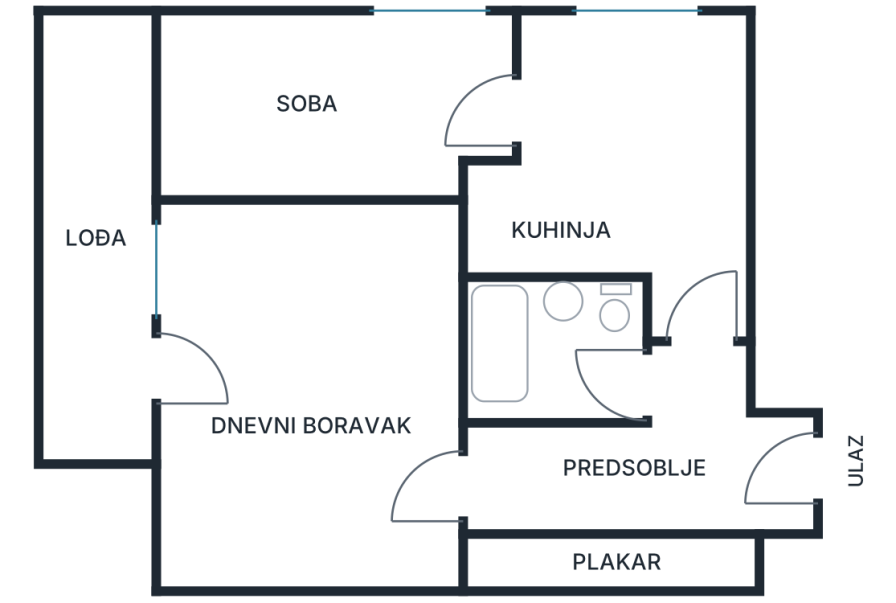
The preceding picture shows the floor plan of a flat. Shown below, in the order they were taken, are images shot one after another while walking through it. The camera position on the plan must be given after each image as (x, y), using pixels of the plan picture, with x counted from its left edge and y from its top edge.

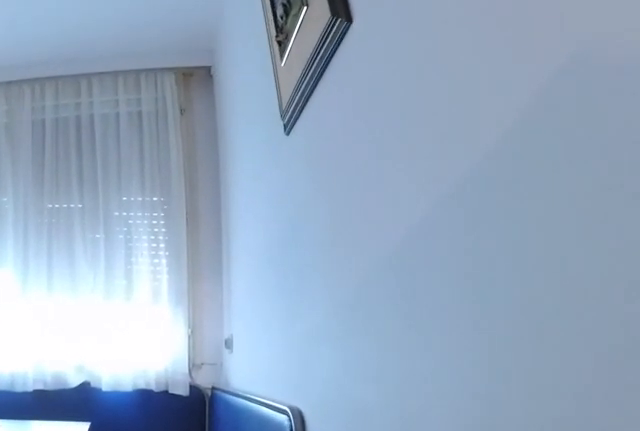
(694, 291)
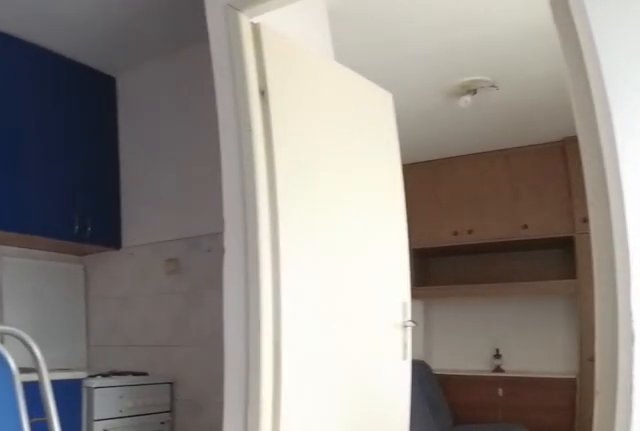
(702, 58)
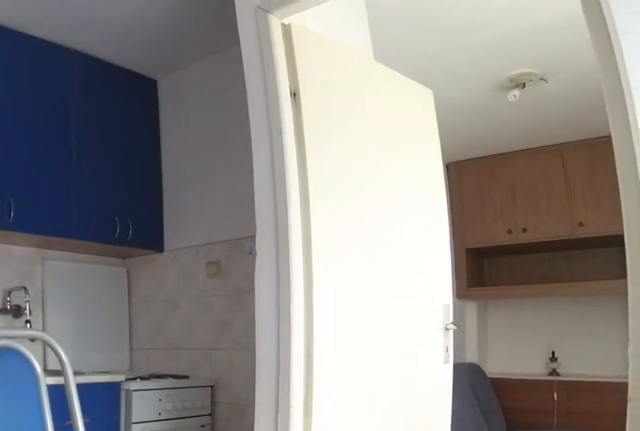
(698, 52)
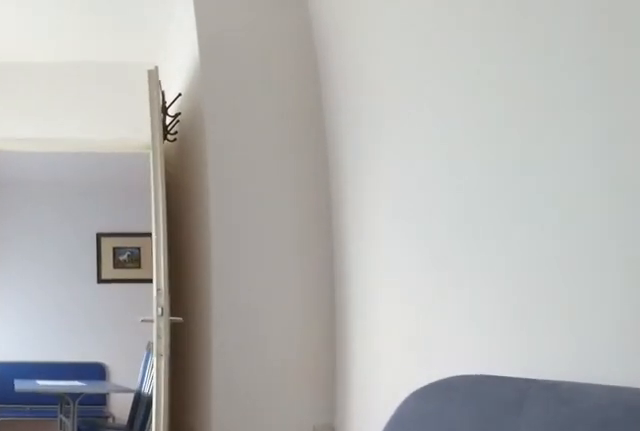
(214, 122)
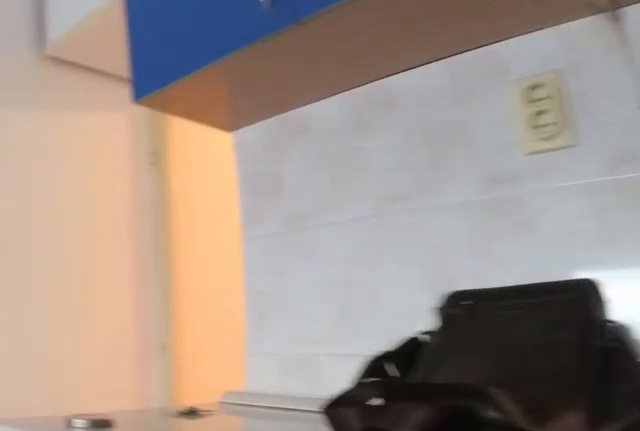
(597, 150)
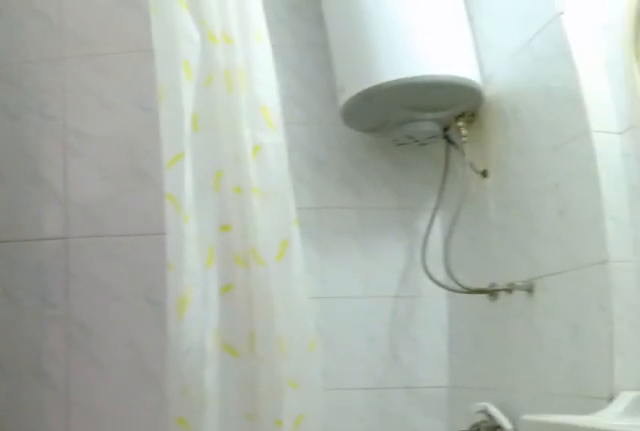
(670, 370)
